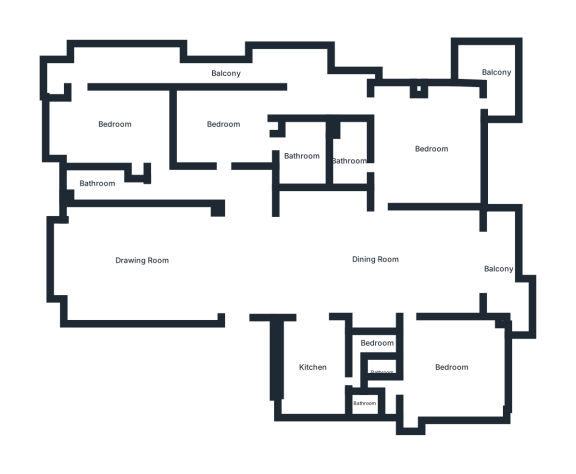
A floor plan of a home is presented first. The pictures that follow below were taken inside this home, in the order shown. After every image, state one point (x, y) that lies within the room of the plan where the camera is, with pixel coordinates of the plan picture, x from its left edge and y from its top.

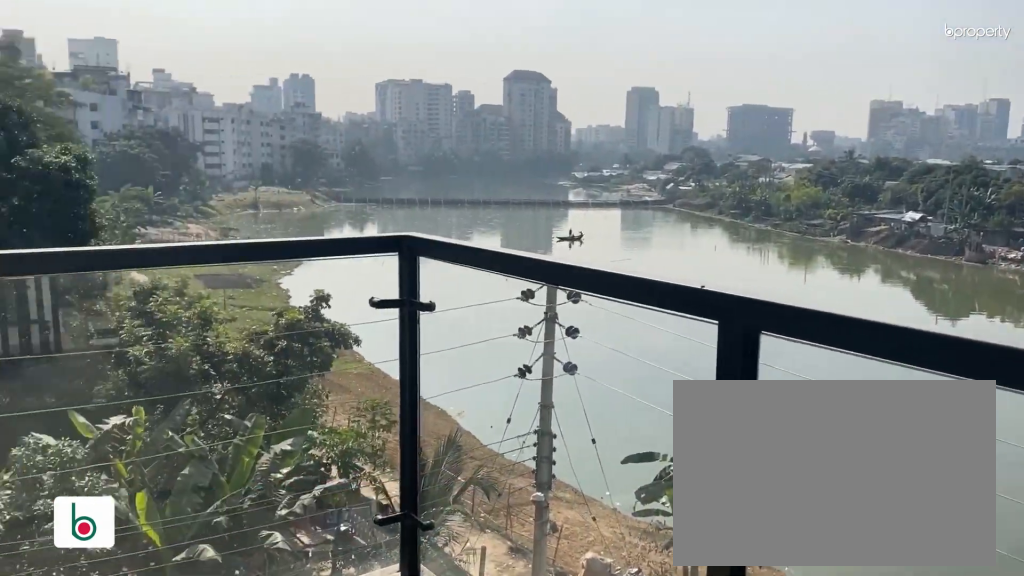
(496, 72)
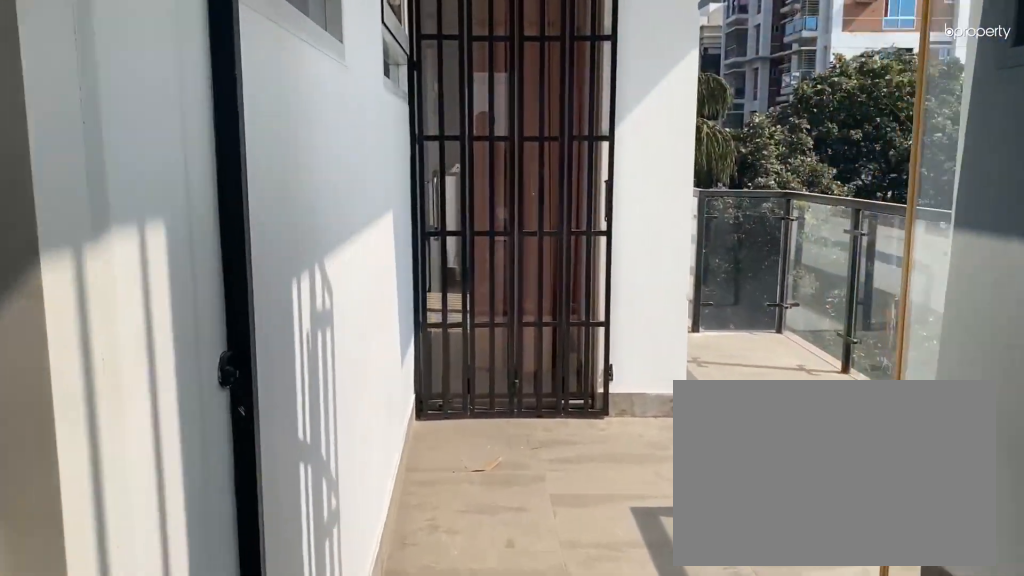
(225, 75)
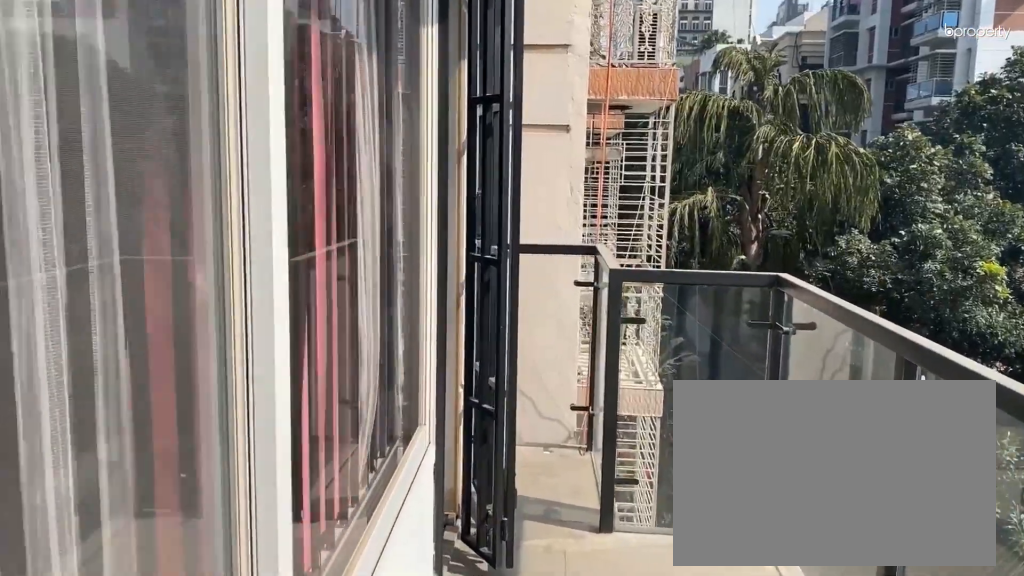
(225, 75)
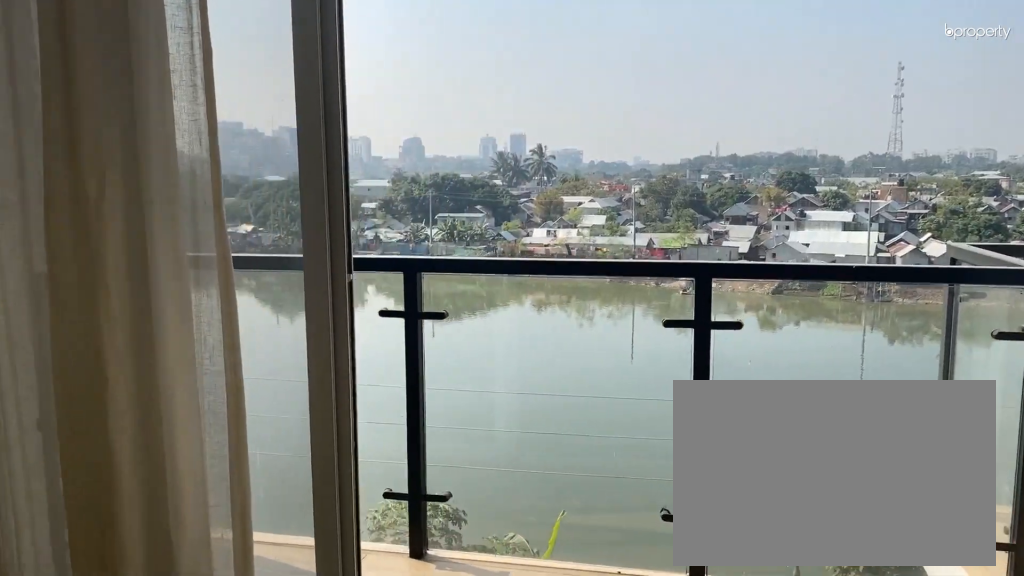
(499, 268)
